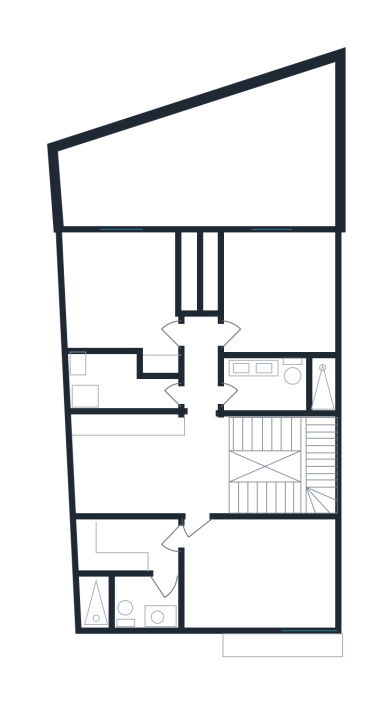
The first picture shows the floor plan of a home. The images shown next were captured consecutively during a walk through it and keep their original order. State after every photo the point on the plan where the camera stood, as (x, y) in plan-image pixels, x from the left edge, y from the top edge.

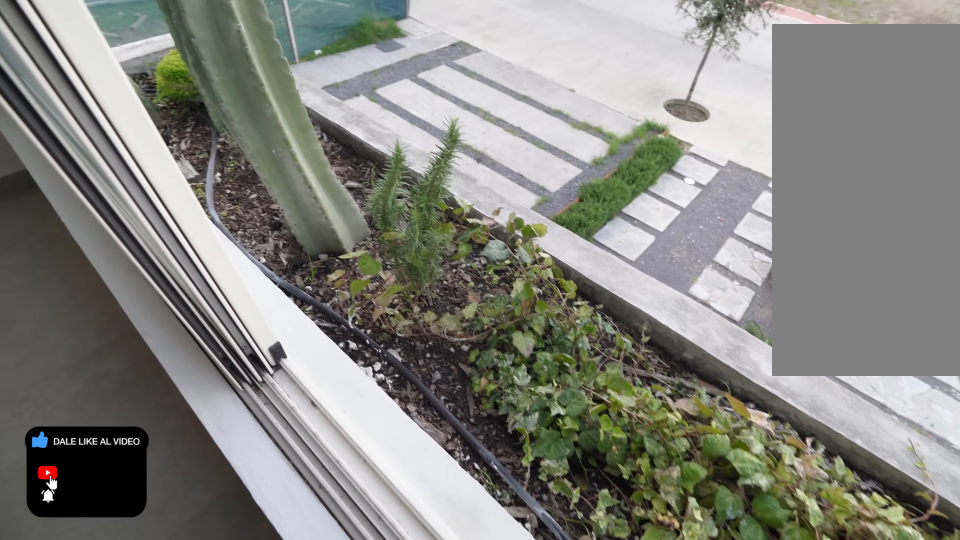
(260, 615)
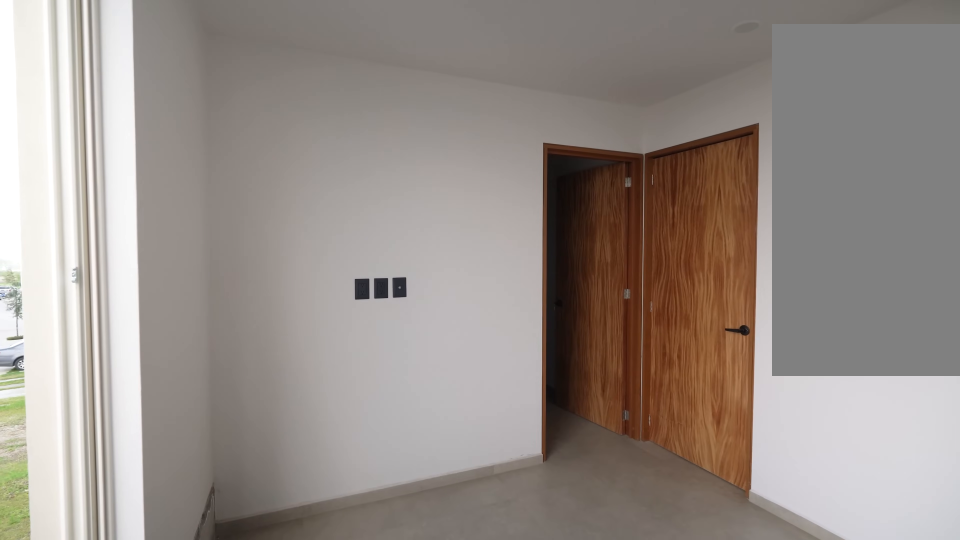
(275, 608)
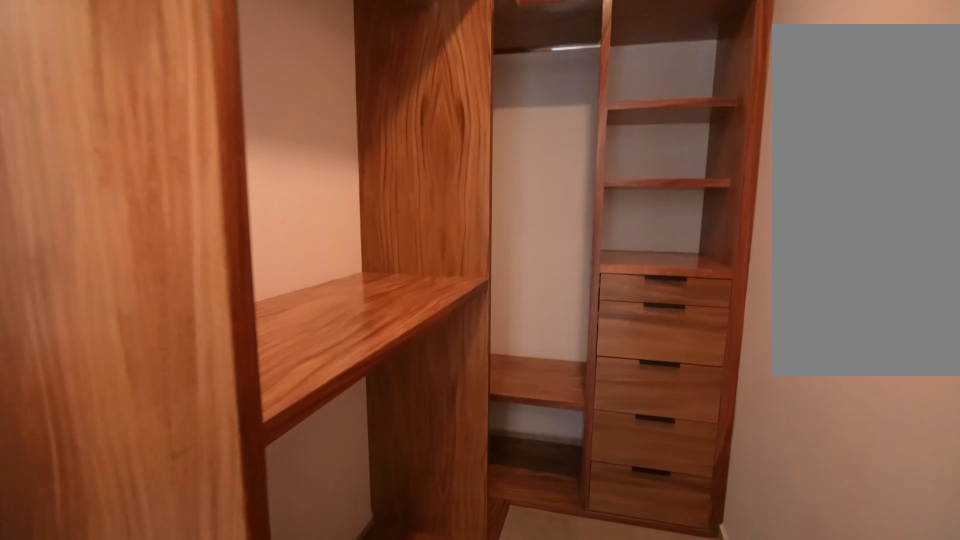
(145, 546)
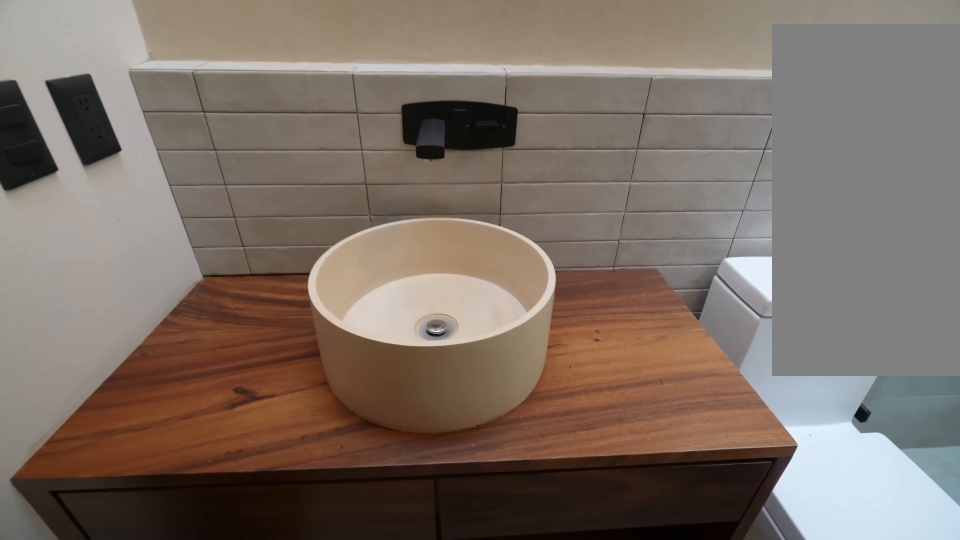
(152, 593)
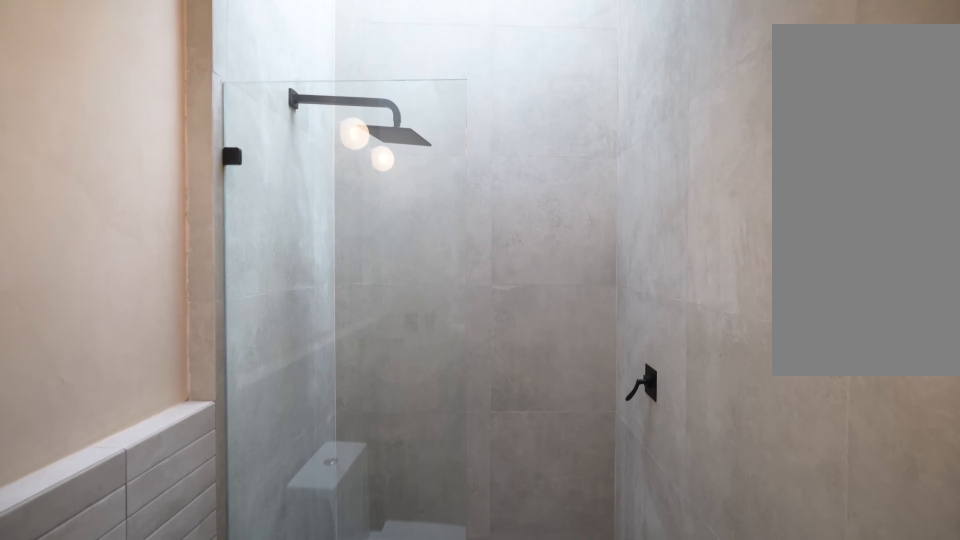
(151, 584)
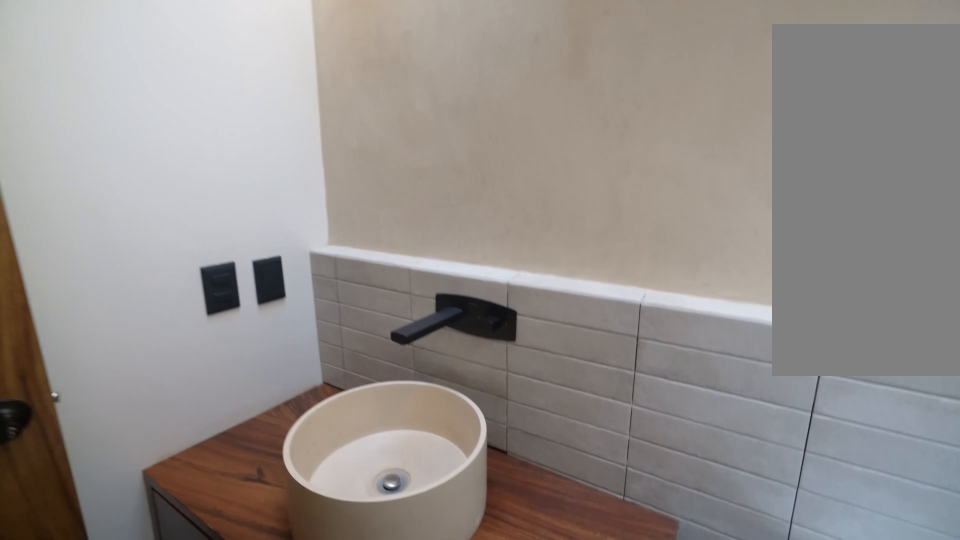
(138, 598)
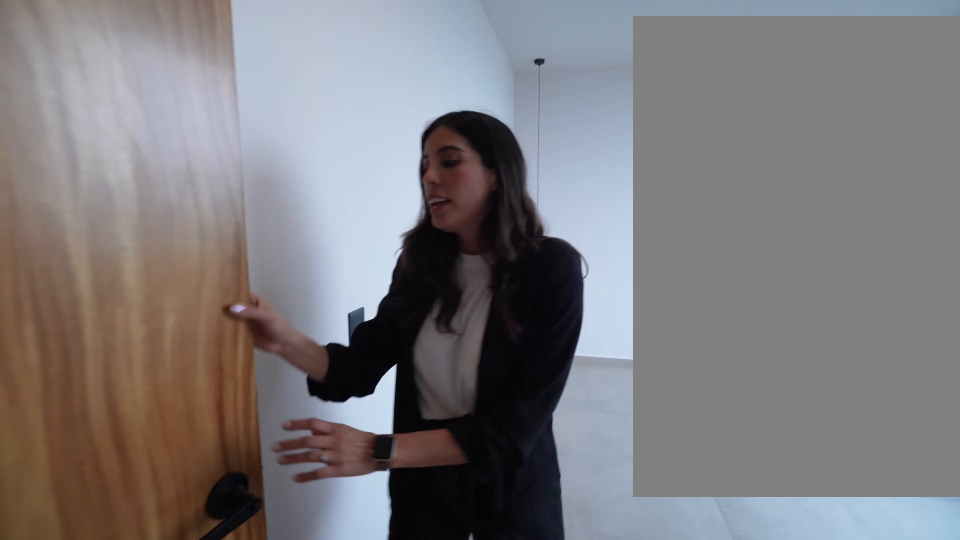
(174, 545)
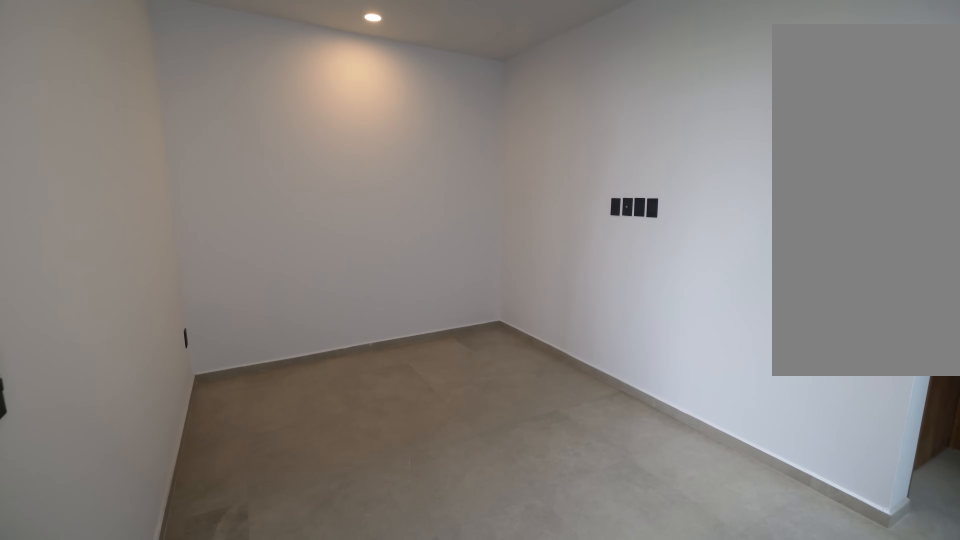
(198, 484)
